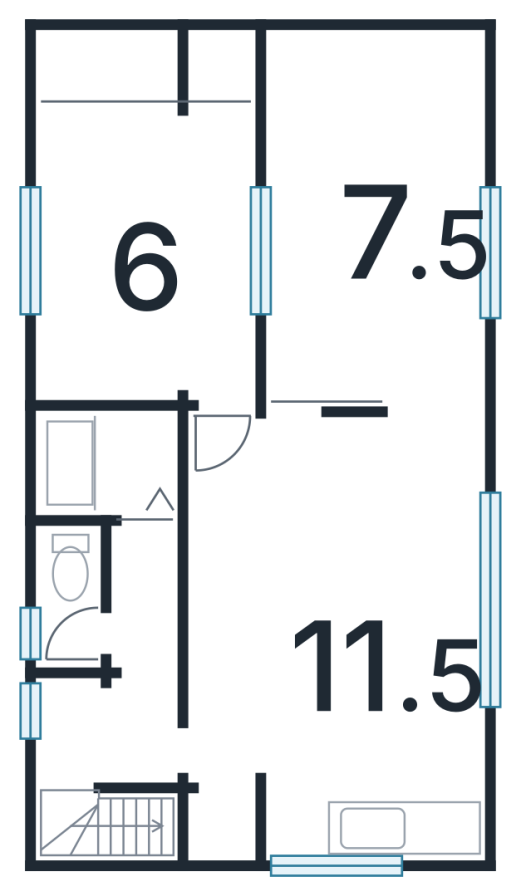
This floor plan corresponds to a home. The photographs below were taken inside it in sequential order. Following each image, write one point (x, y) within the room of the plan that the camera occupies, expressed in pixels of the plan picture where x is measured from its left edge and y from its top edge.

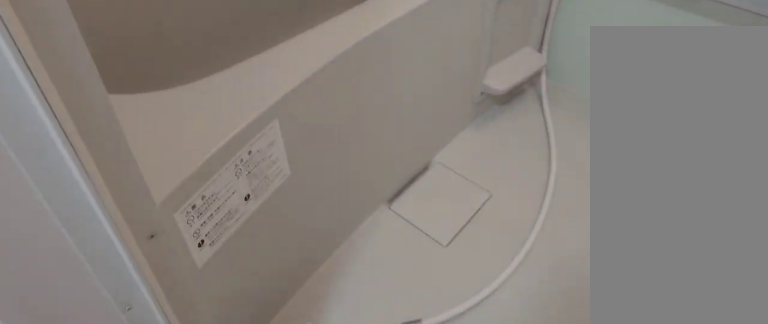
(116, 464)
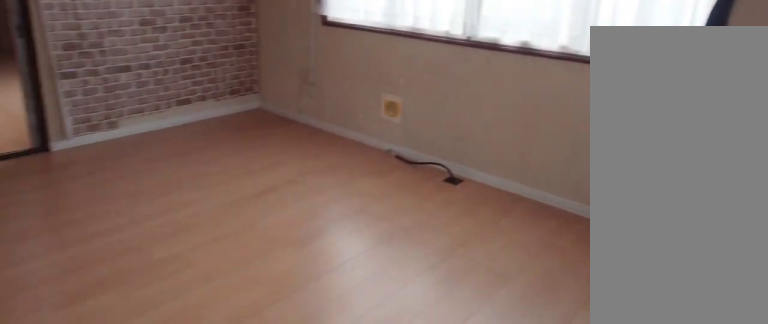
(329, 632)
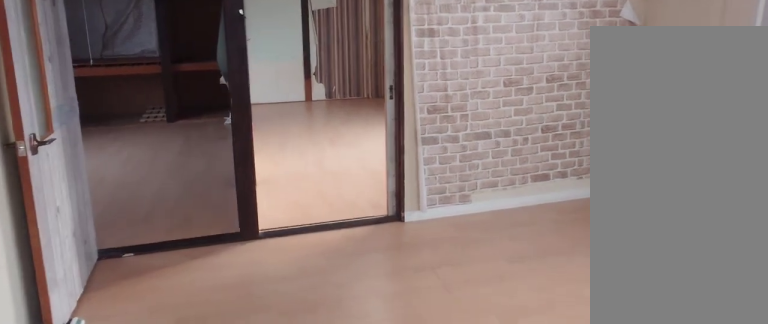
(329, 632)
